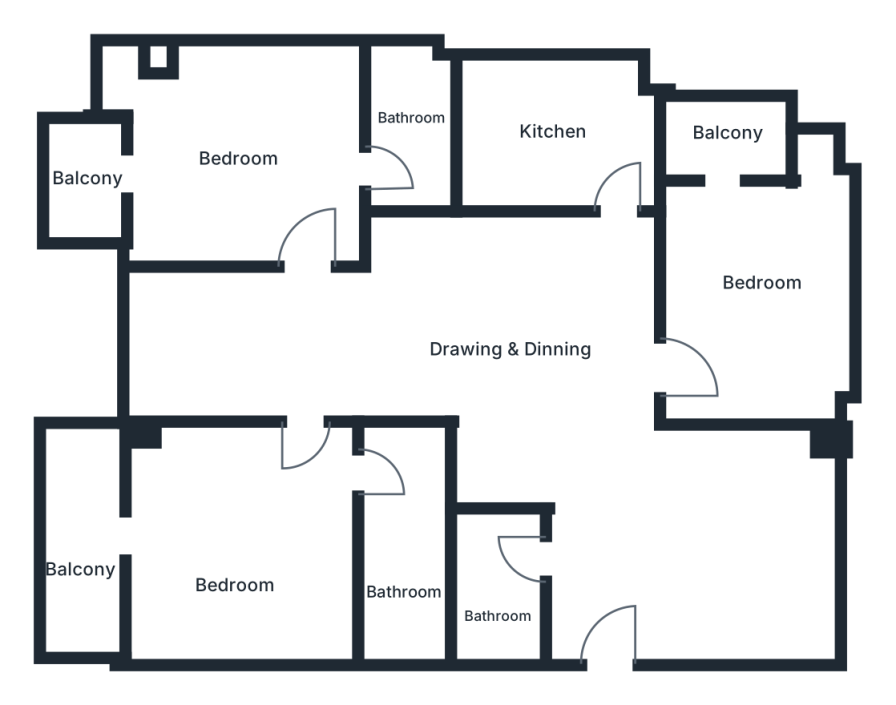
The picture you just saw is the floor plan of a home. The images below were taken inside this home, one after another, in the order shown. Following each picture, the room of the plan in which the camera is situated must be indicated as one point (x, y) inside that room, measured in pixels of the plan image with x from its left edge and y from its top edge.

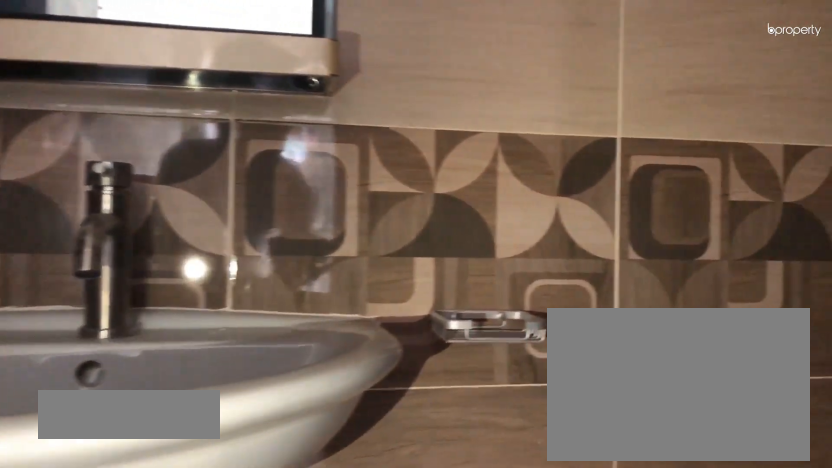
(399, 555)
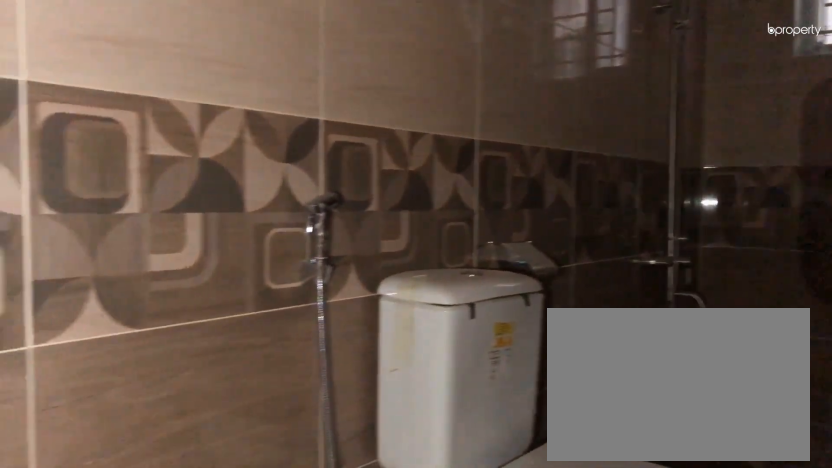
(399, 555)
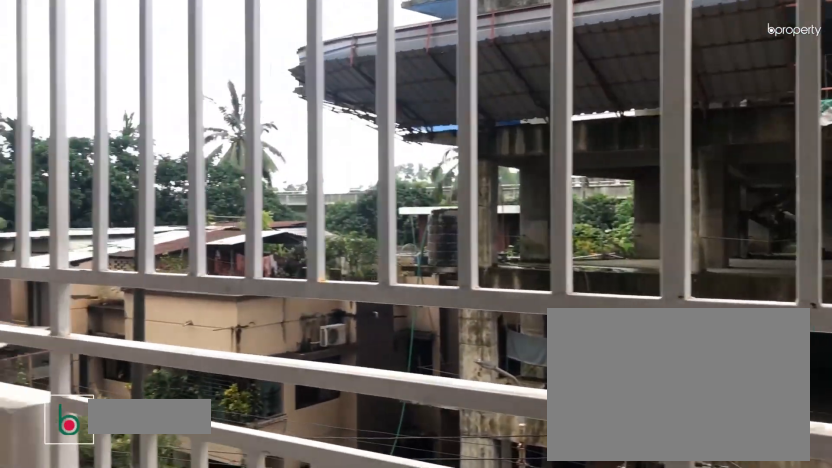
(74, 532)
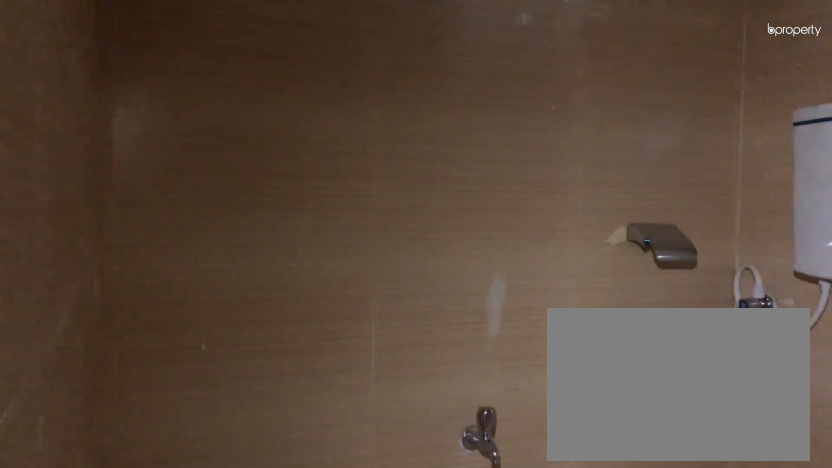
(502, 588)
